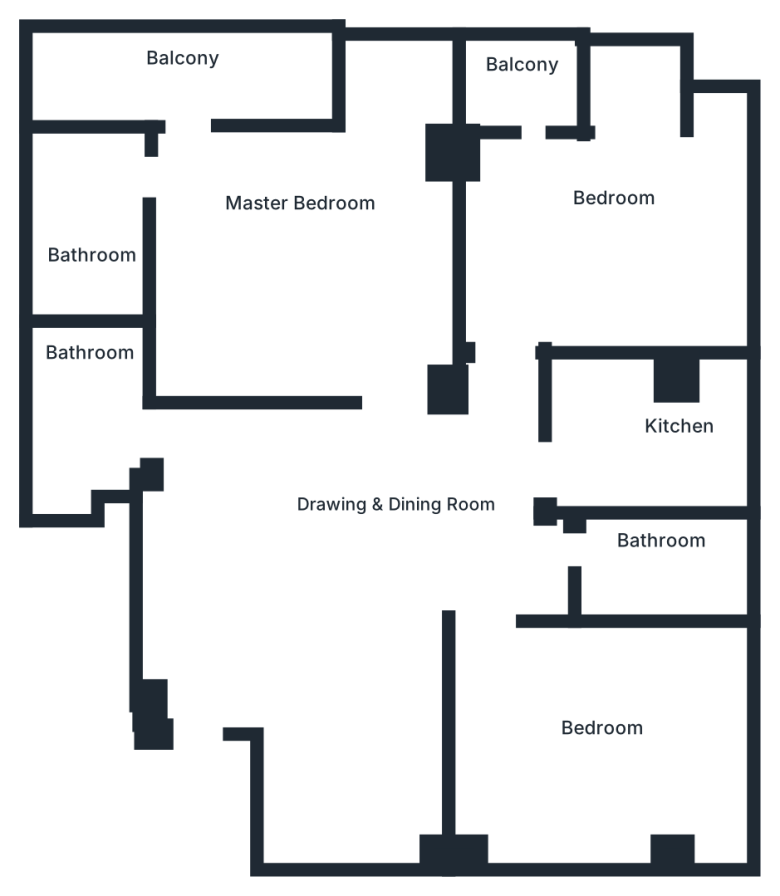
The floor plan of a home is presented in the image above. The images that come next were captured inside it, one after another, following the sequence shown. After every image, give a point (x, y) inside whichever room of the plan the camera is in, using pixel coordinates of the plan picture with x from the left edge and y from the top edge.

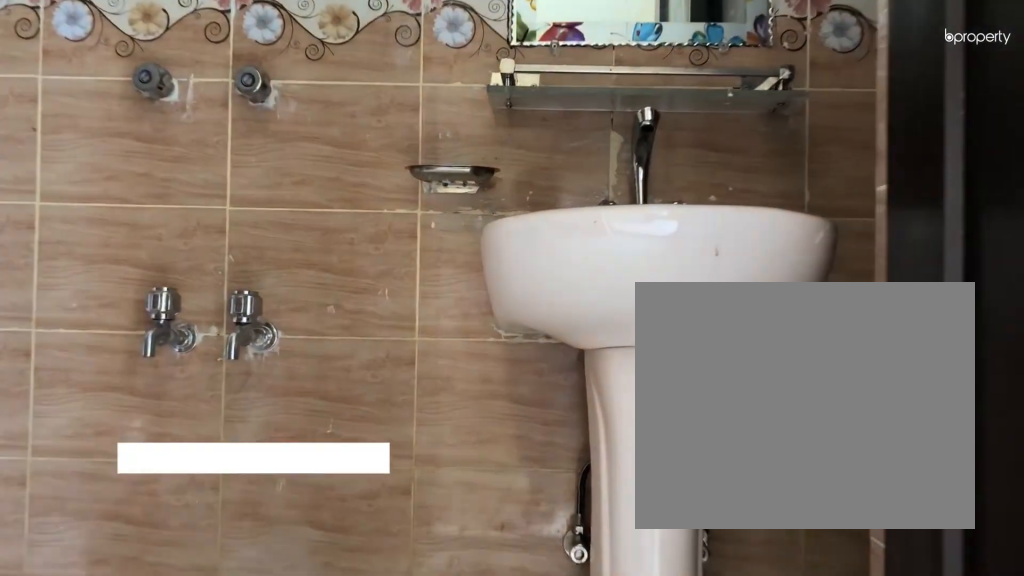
(105, 240)
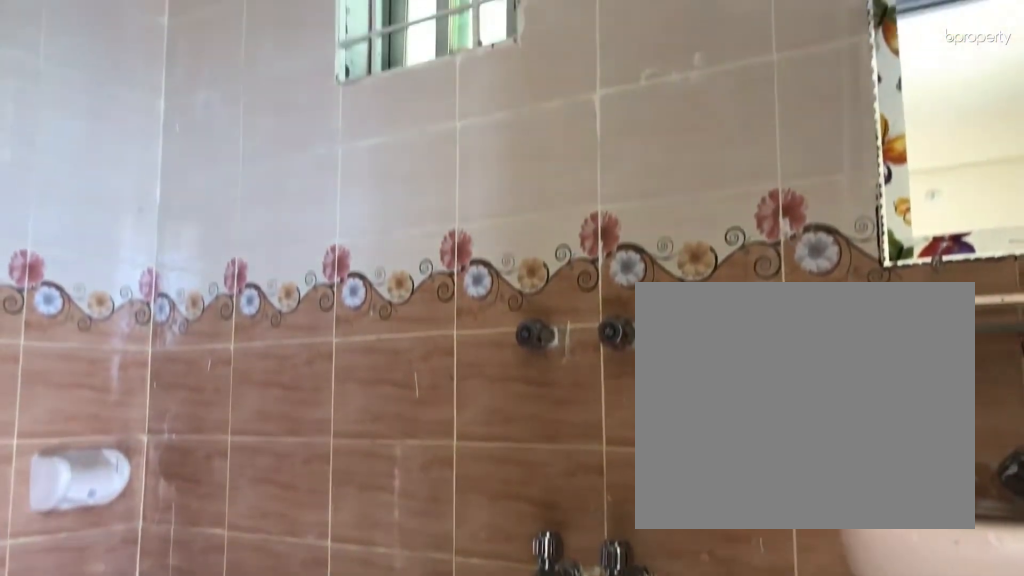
(105, 240)
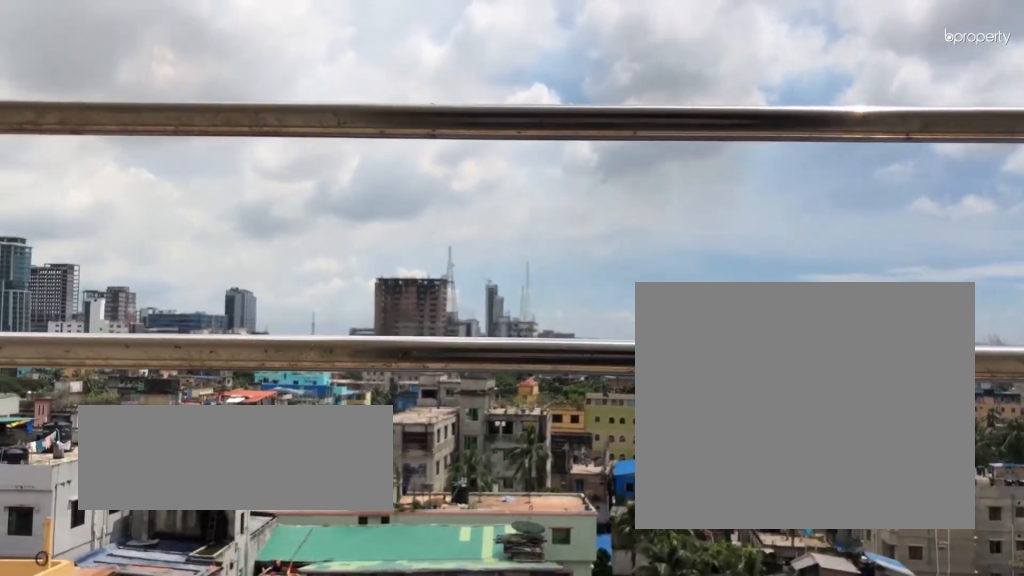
(166, 77)
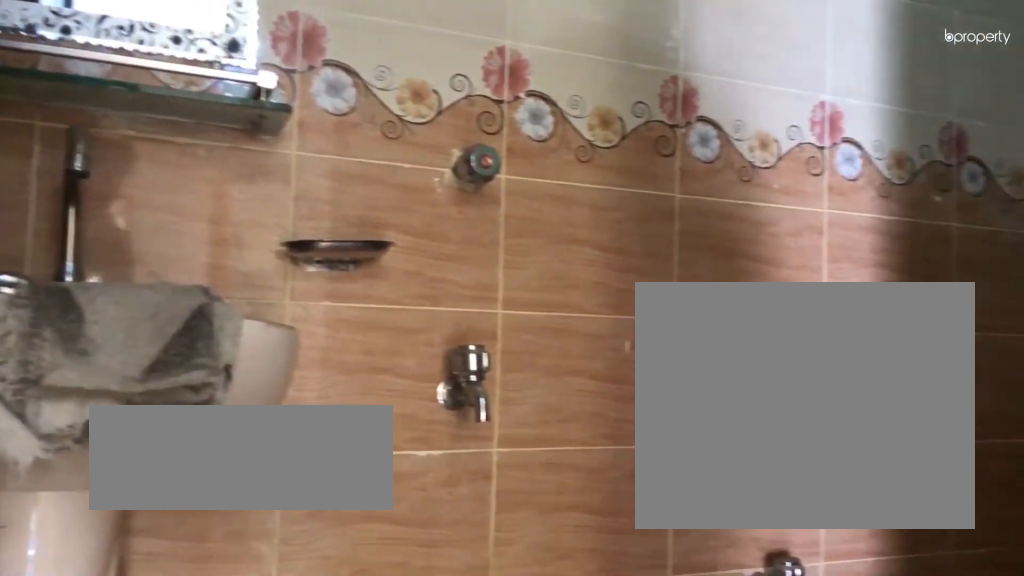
(80, 383)
